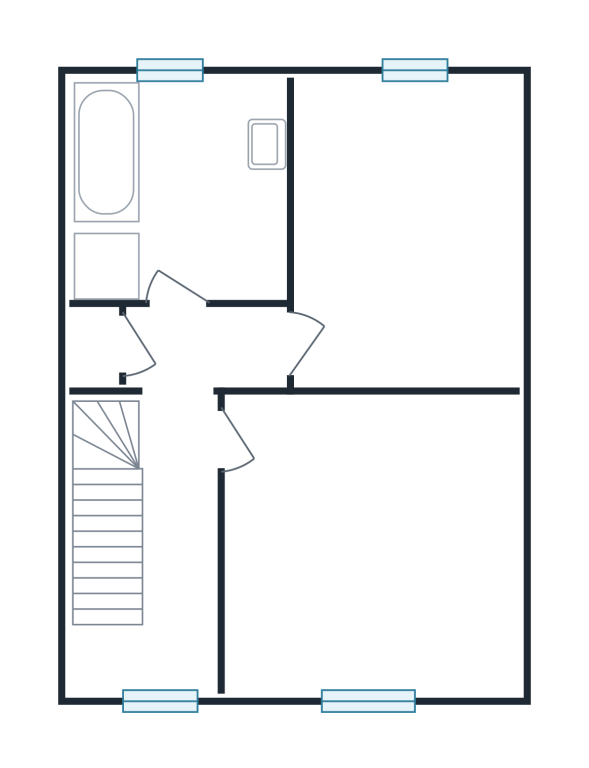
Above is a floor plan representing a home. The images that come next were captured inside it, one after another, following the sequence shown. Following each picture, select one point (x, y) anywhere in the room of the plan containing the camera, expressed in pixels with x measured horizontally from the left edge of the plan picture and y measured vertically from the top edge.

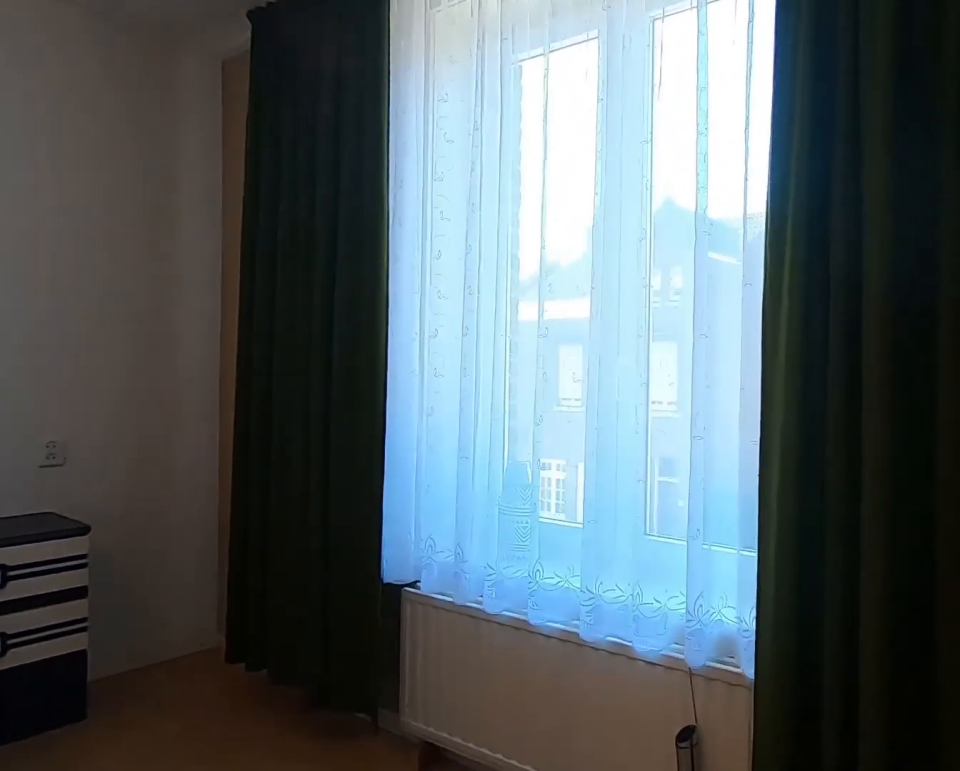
(370, 544)
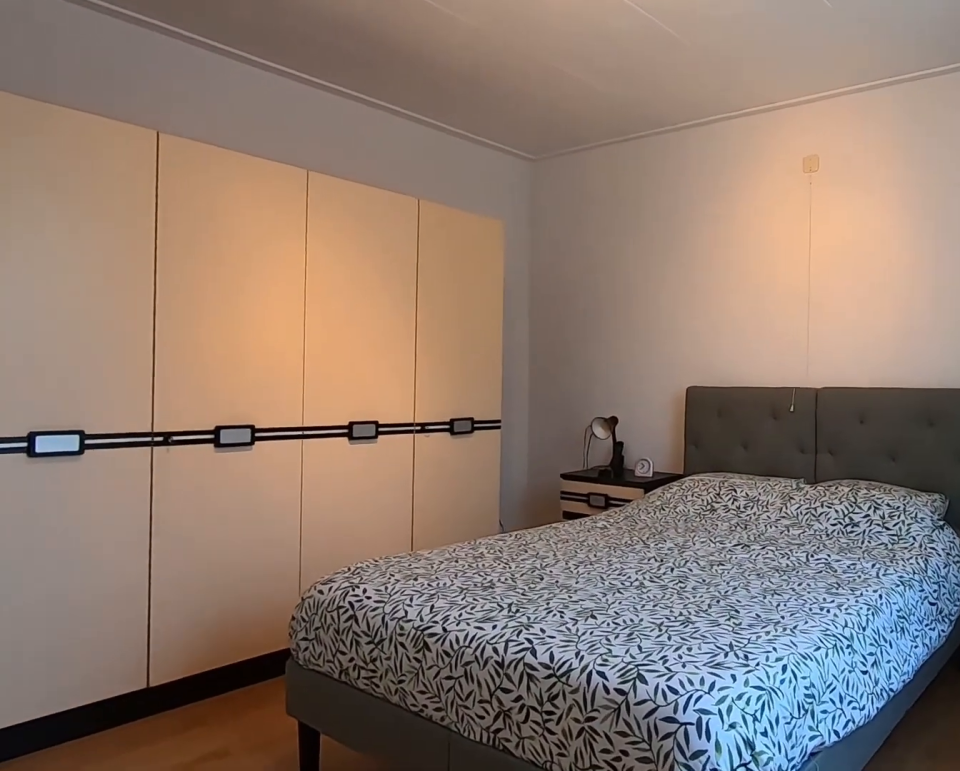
(370, 544)
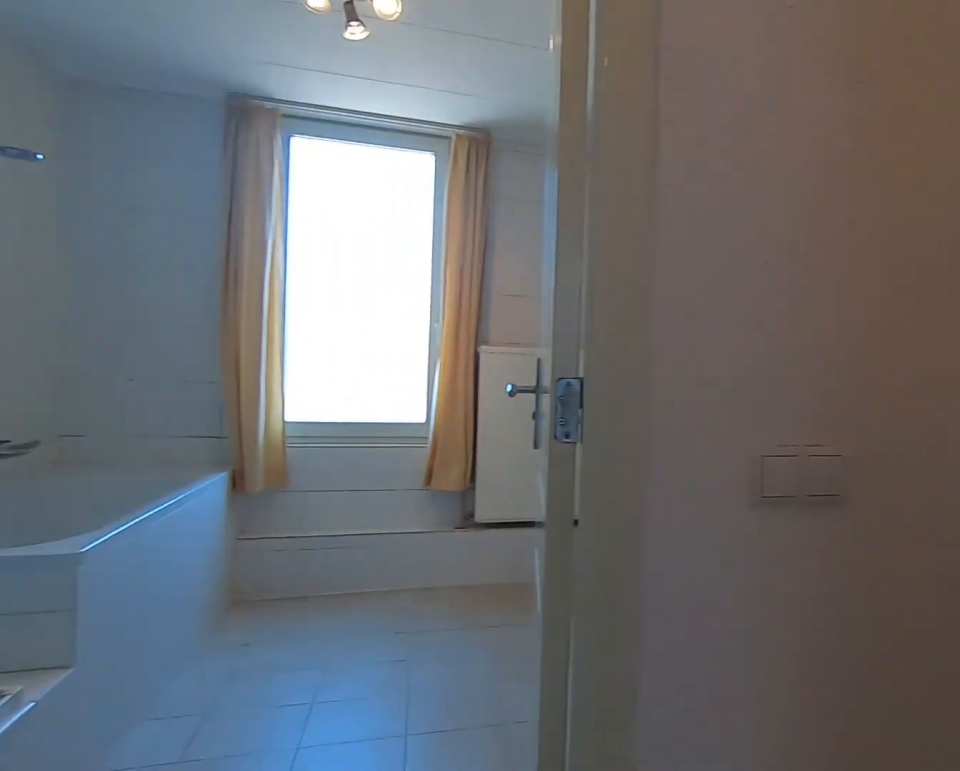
(179, 491)
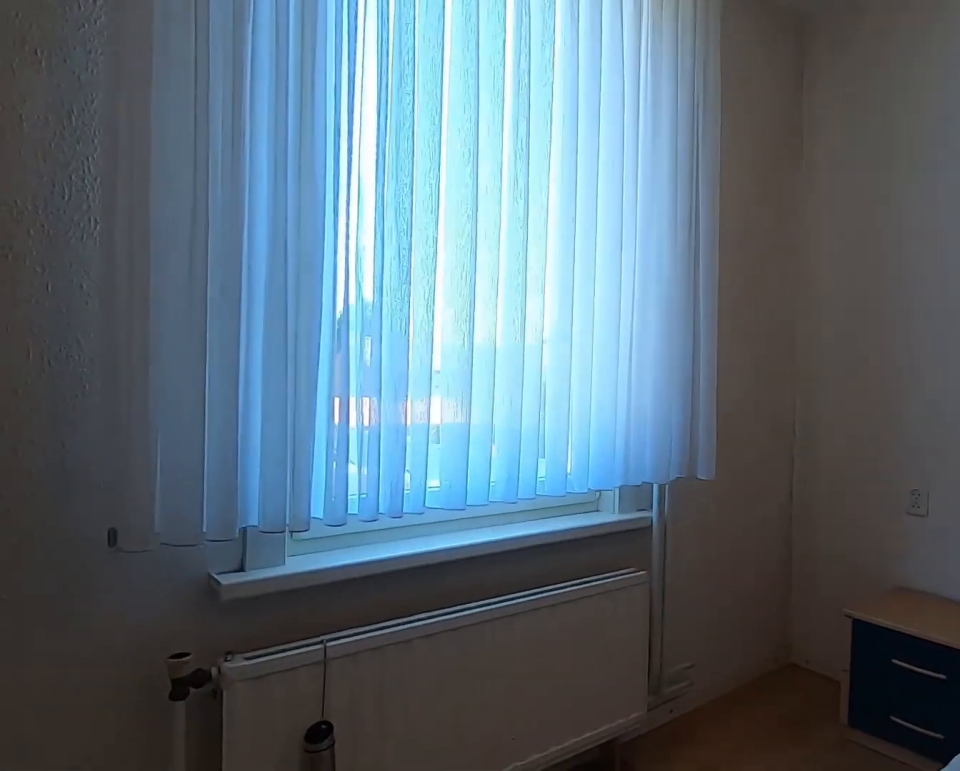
(404, 135)
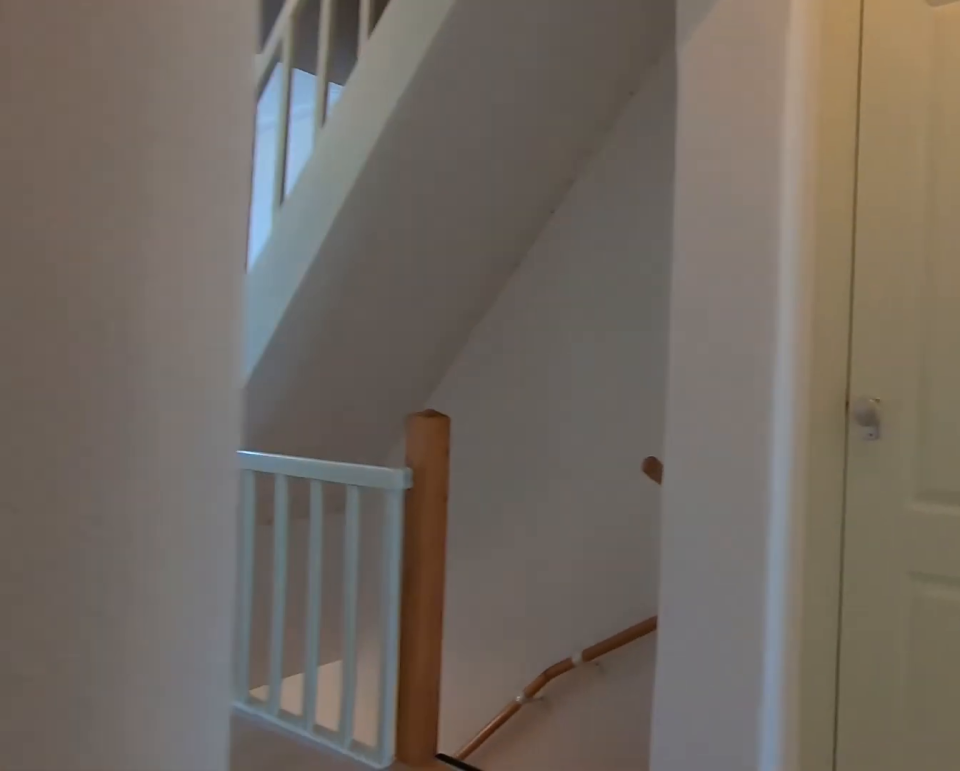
(179, 490)
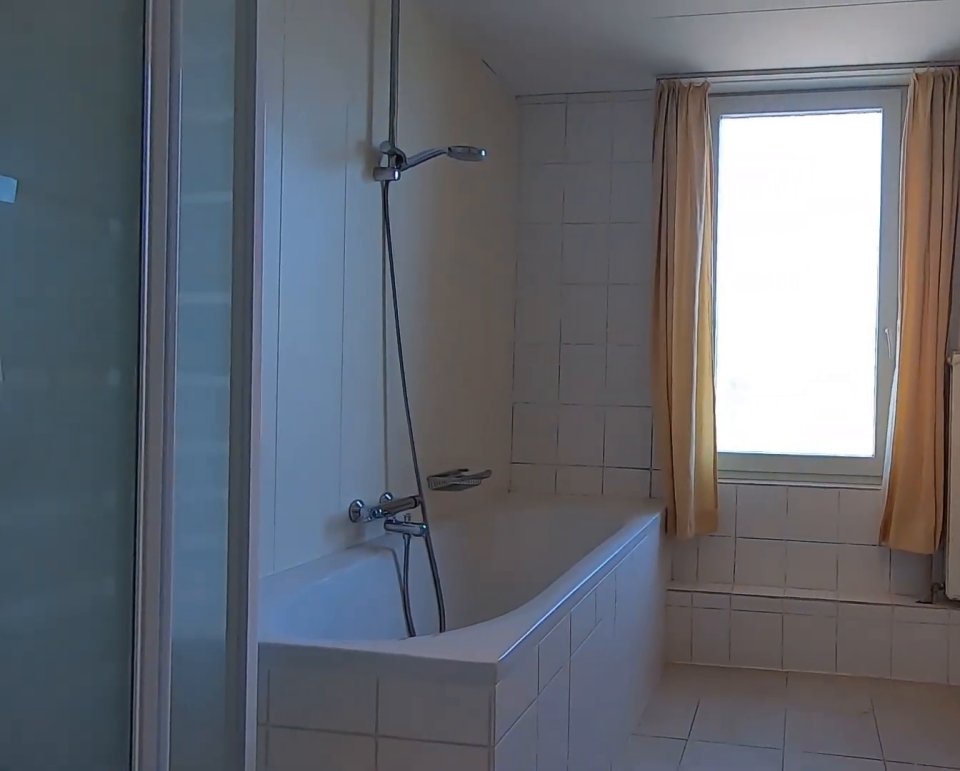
(179, 189)
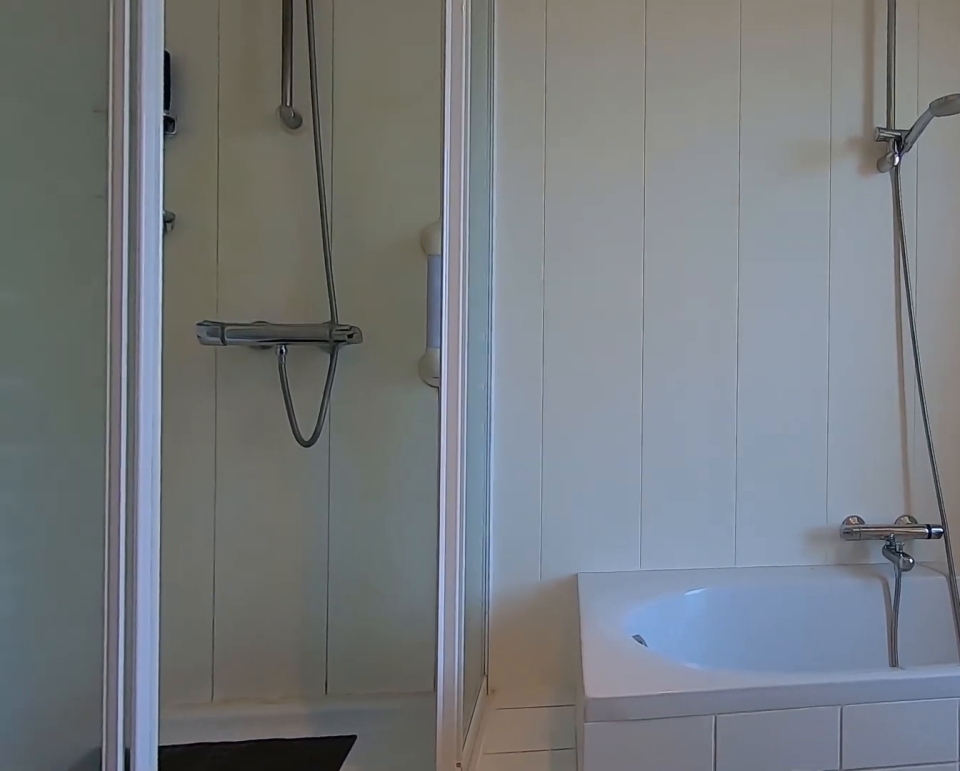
(179, 189)
